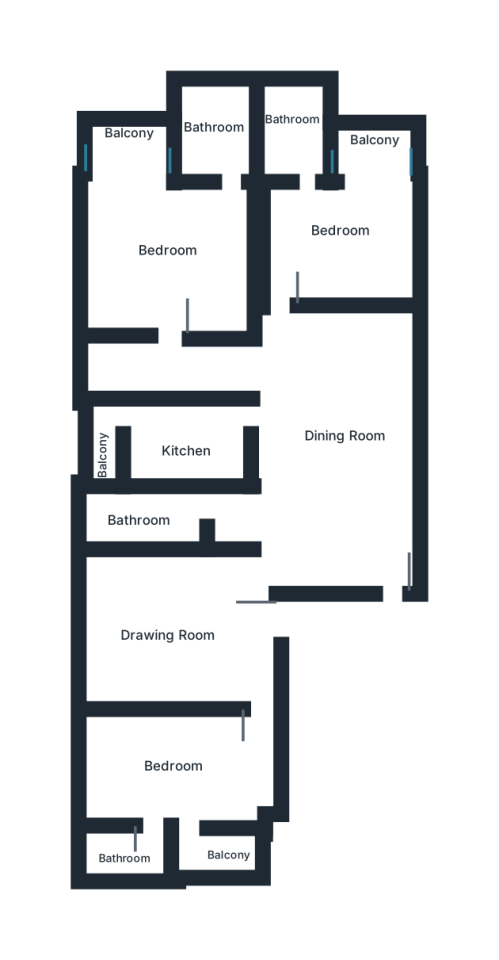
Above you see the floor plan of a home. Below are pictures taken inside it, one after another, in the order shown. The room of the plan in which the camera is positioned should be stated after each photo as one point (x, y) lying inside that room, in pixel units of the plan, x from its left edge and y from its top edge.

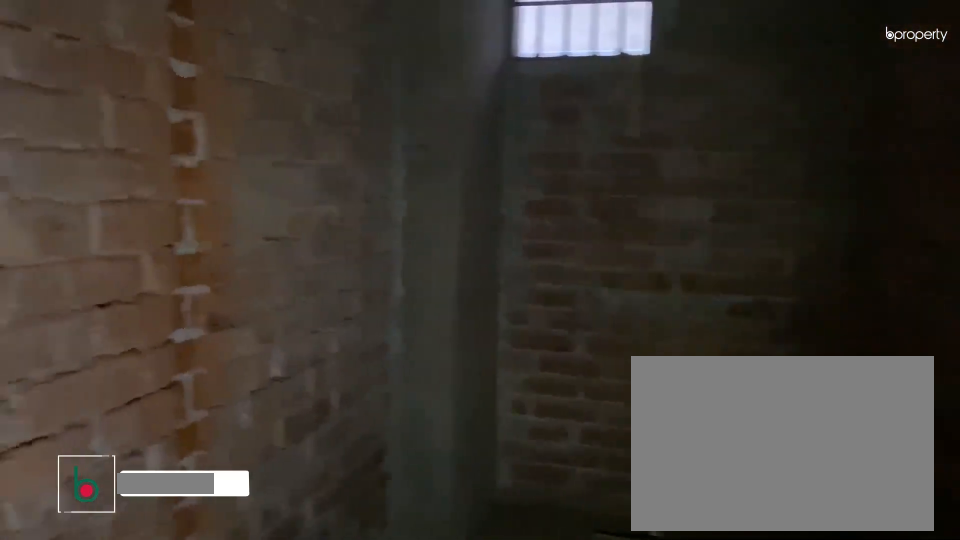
(142, 517)
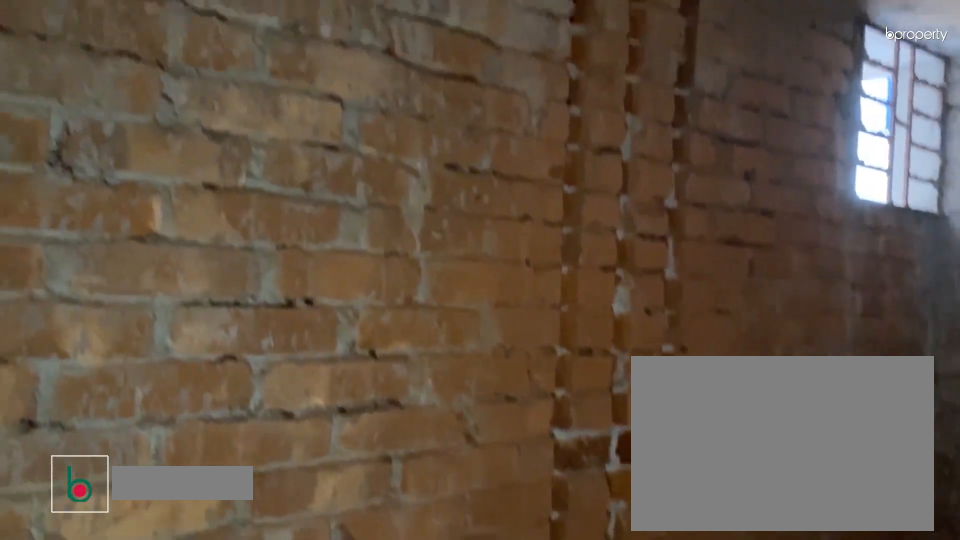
(210, 126)
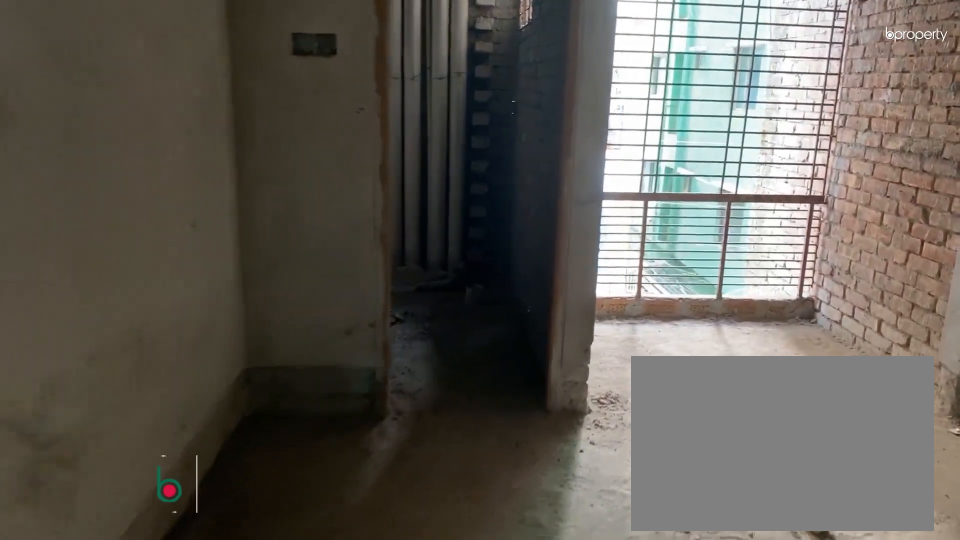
(350, 234)
